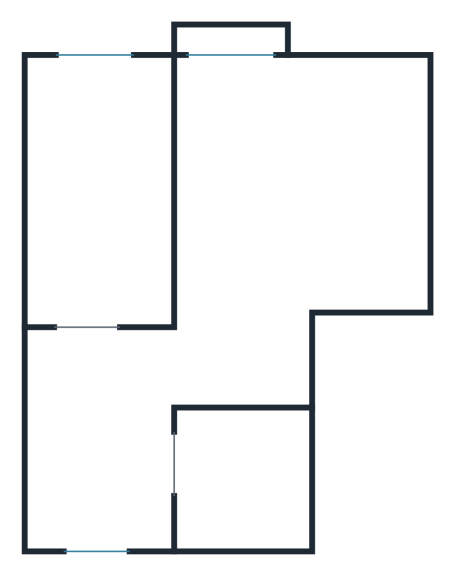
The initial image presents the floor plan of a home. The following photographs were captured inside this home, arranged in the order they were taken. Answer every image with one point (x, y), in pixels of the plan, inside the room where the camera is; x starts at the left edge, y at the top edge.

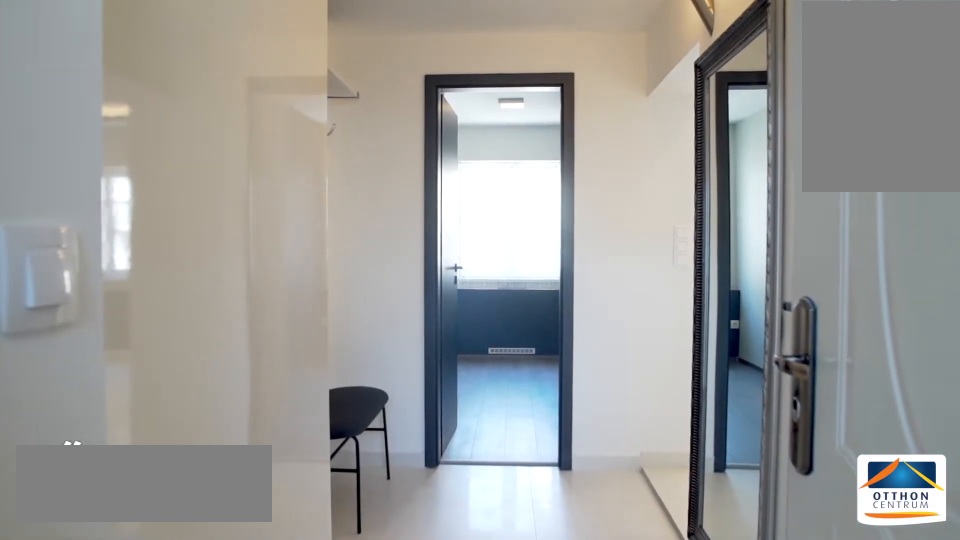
(96, 474)
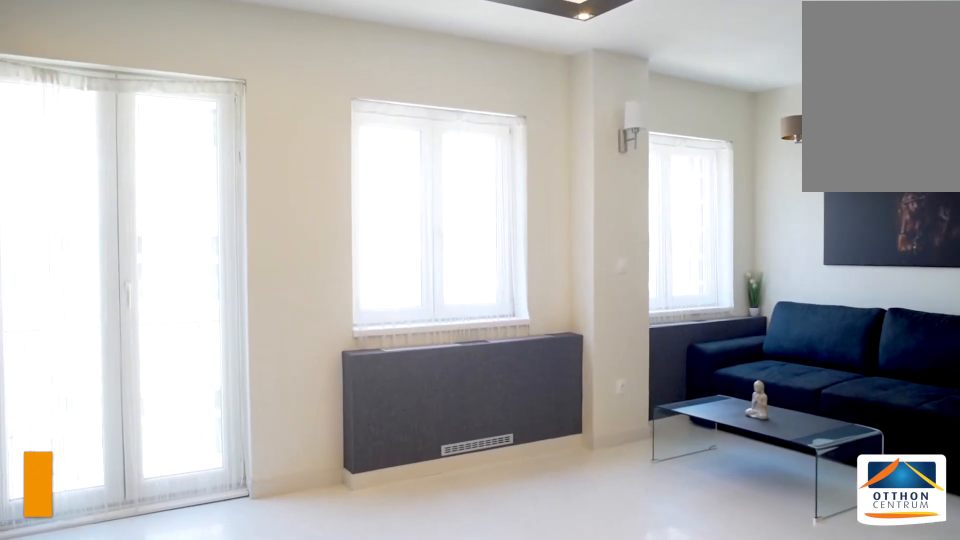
(274, 208)
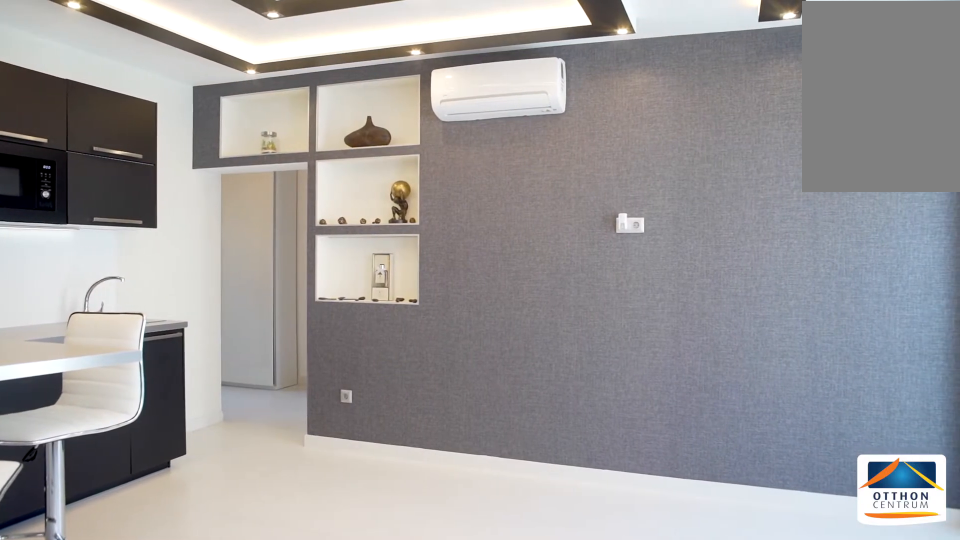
(273, 208)
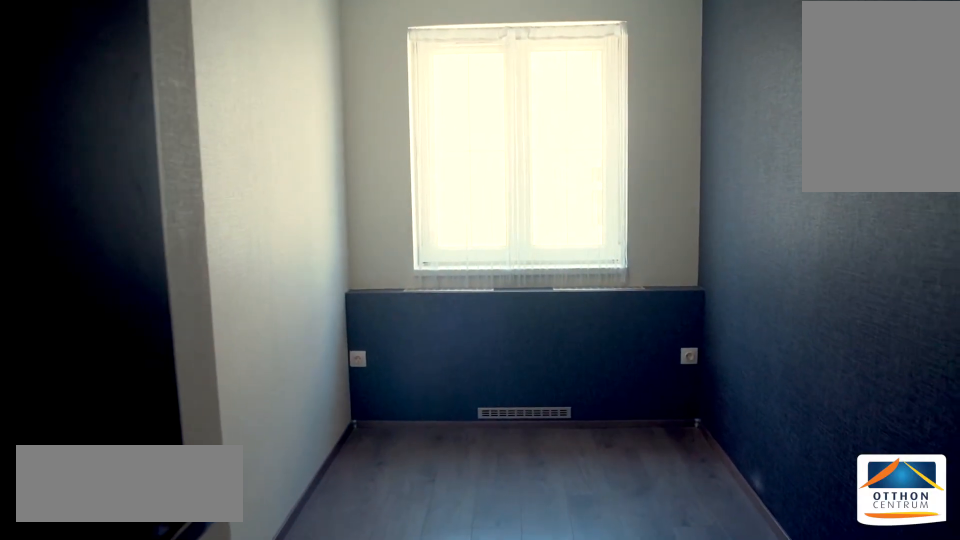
(99, 201)
